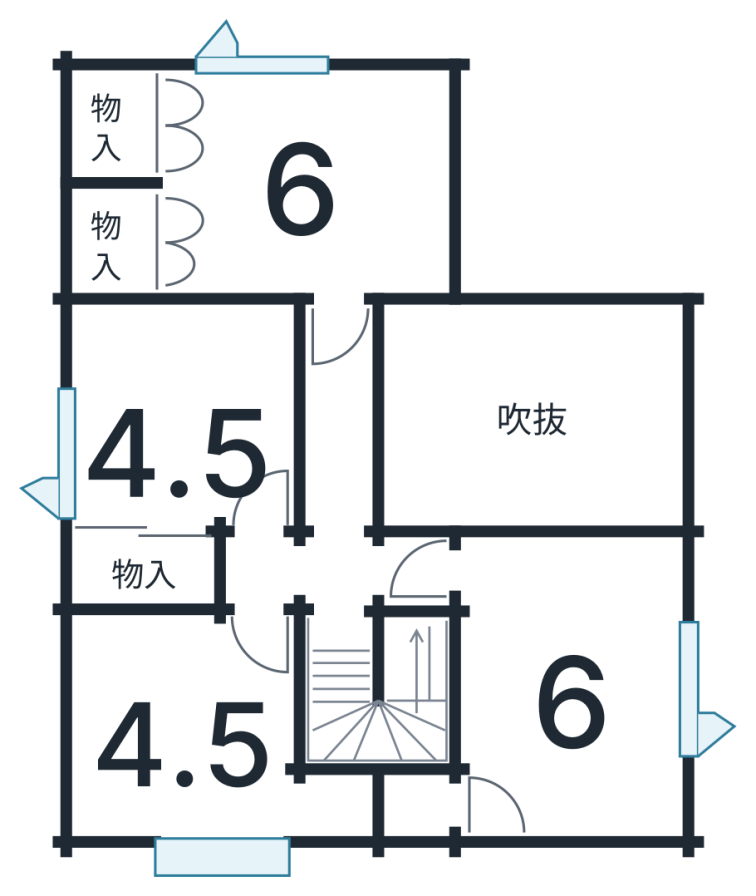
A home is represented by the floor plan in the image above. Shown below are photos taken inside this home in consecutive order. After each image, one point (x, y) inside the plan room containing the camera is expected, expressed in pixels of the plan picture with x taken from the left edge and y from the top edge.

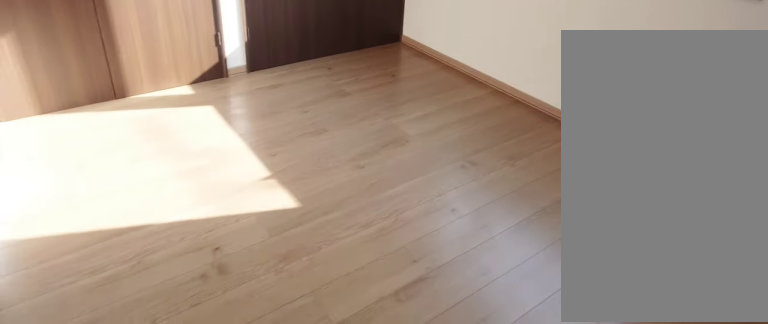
(295, 193)
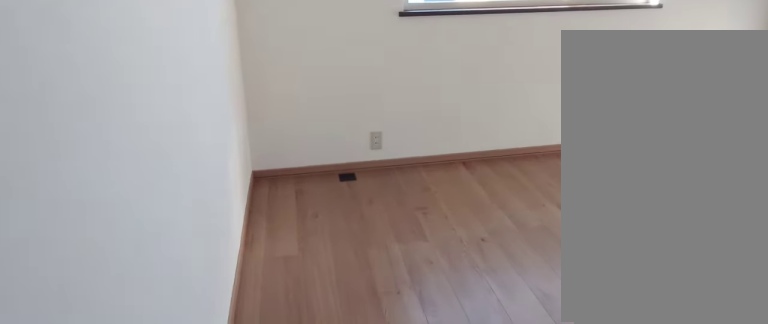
(585, 686)
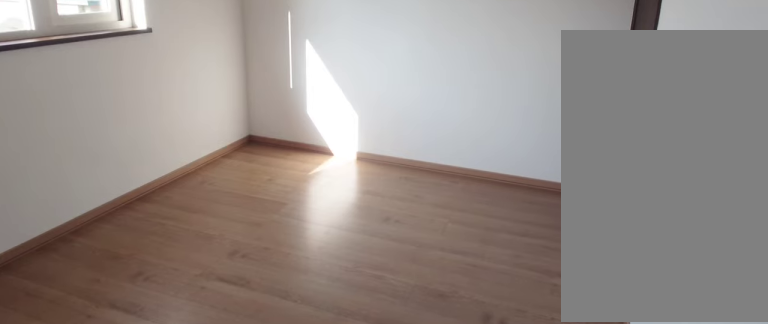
(585, 686)
